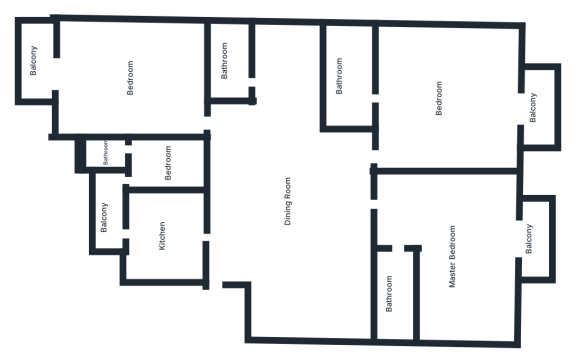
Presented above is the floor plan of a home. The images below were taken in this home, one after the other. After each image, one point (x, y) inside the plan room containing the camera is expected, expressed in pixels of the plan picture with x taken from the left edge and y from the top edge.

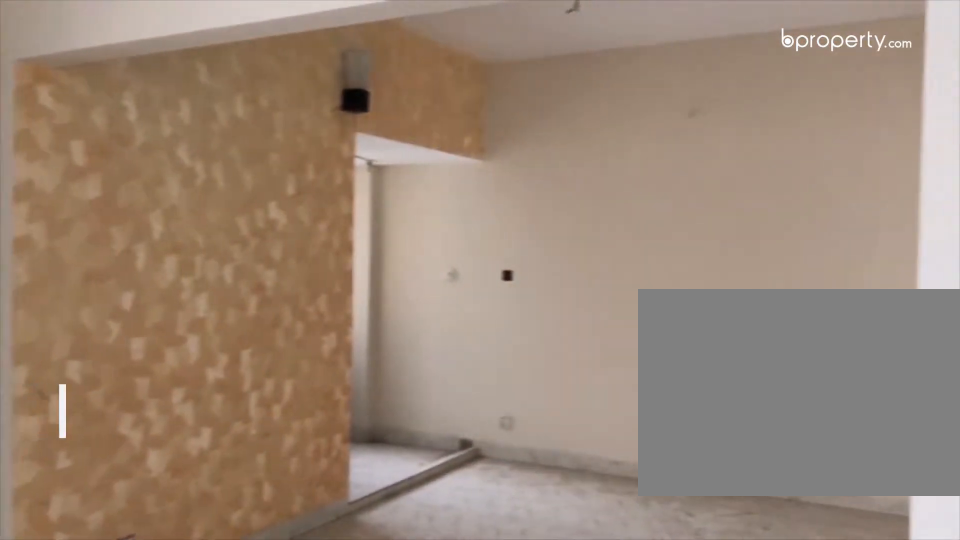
(260, 173)
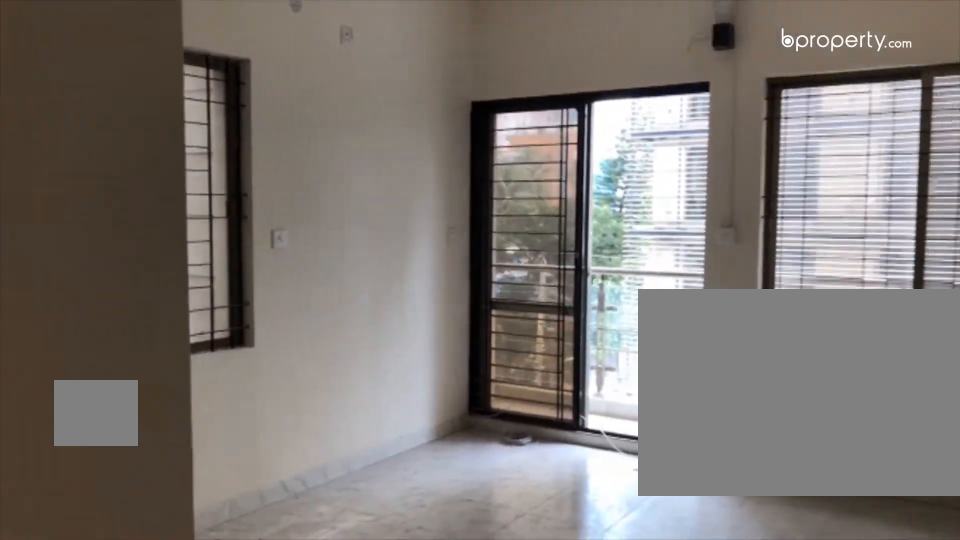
(444, 101)
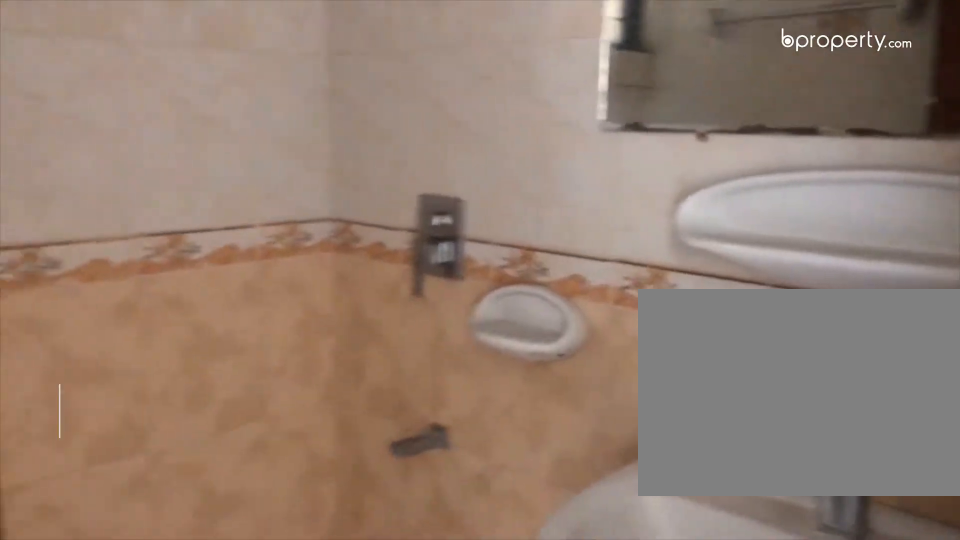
(395, 286)
